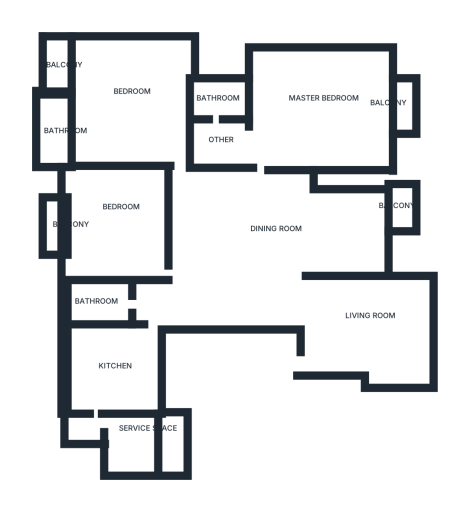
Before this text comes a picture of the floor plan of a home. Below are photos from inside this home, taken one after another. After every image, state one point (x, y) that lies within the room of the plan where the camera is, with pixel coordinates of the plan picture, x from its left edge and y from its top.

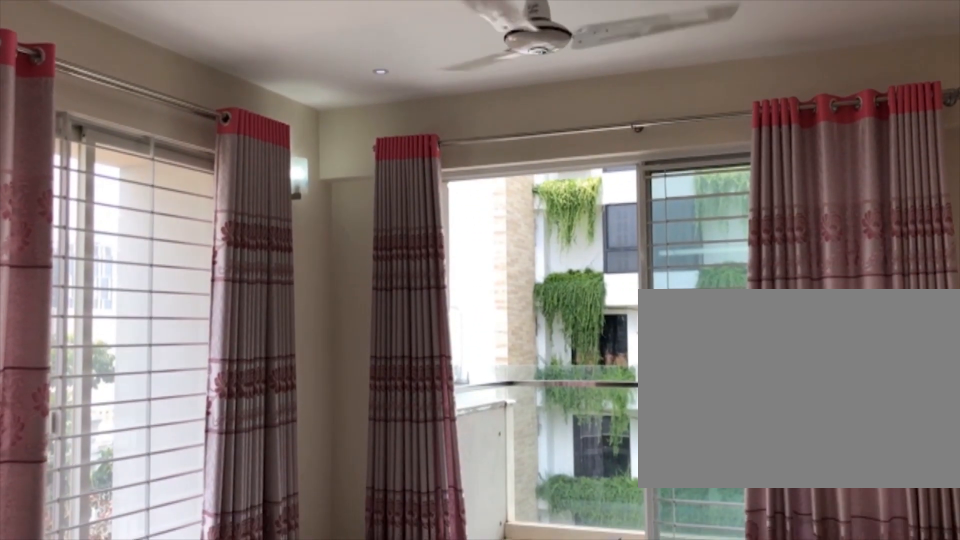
(309, 122)
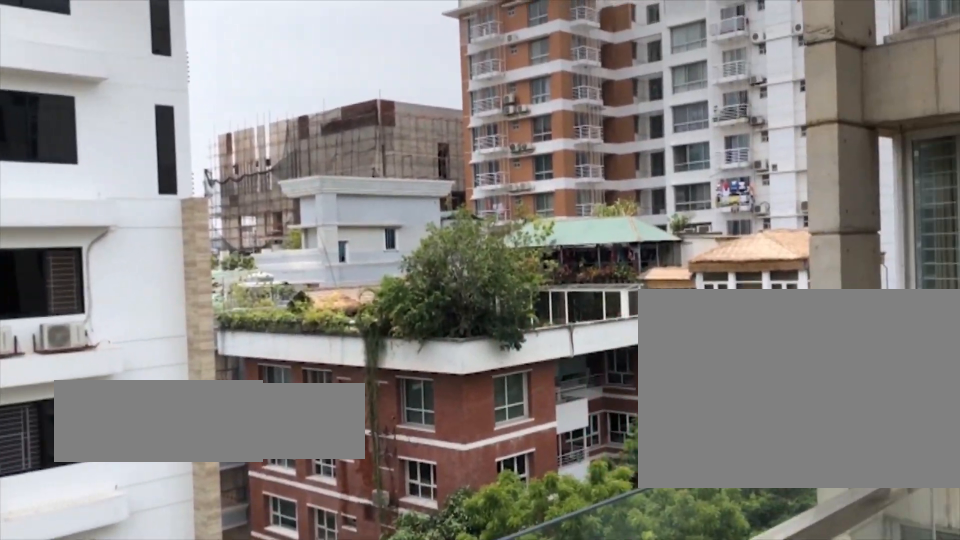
(398, 101)
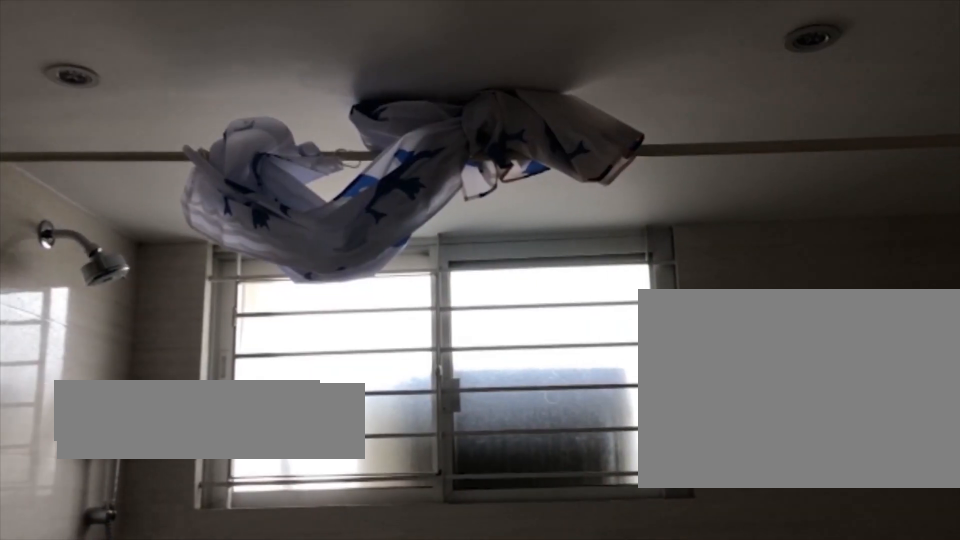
(220, 98)
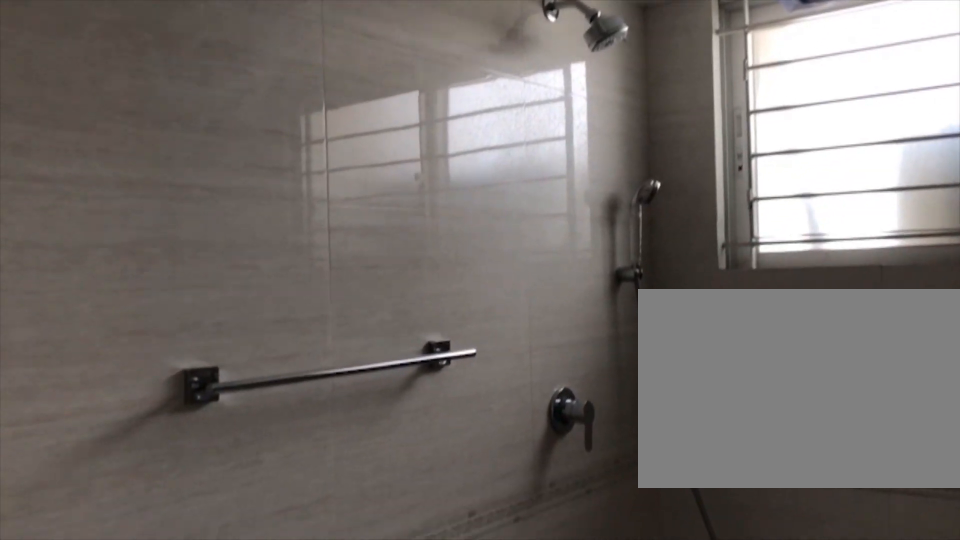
(220, 98)
